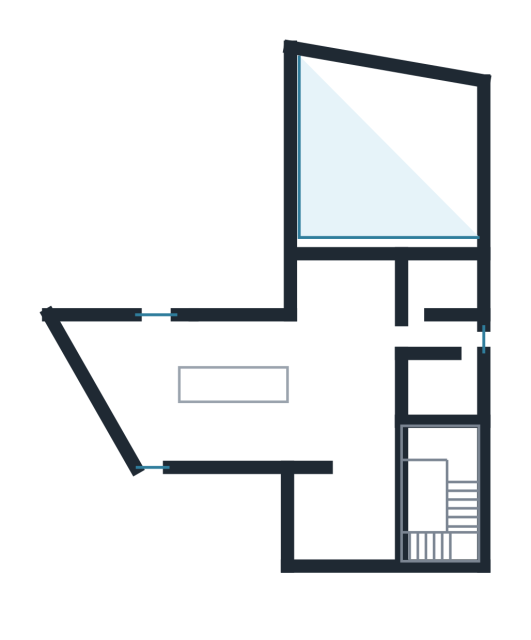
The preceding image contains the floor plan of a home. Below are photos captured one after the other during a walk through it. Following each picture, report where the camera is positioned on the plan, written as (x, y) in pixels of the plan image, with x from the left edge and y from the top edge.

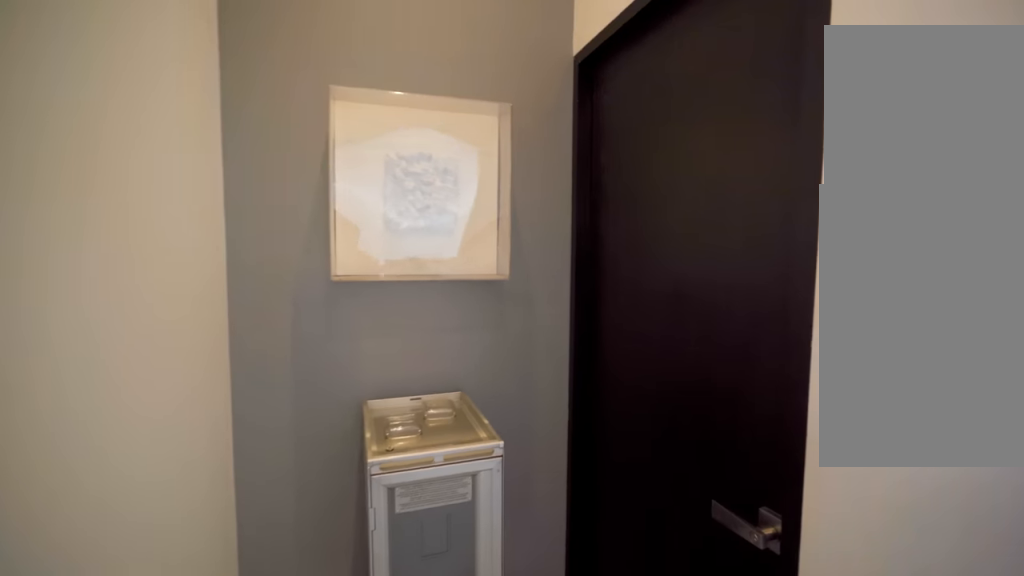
(416, 329)
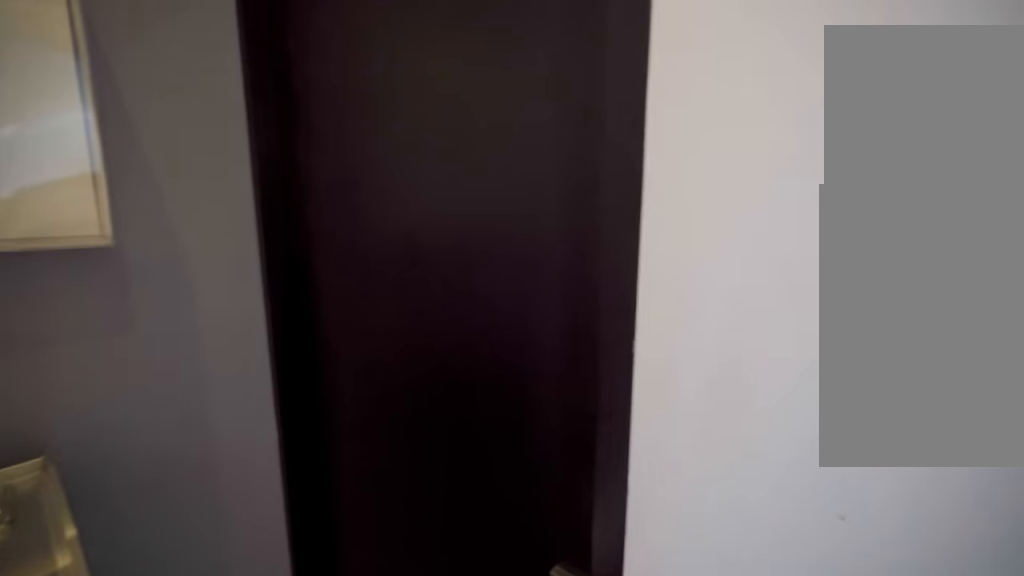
(449, 333)
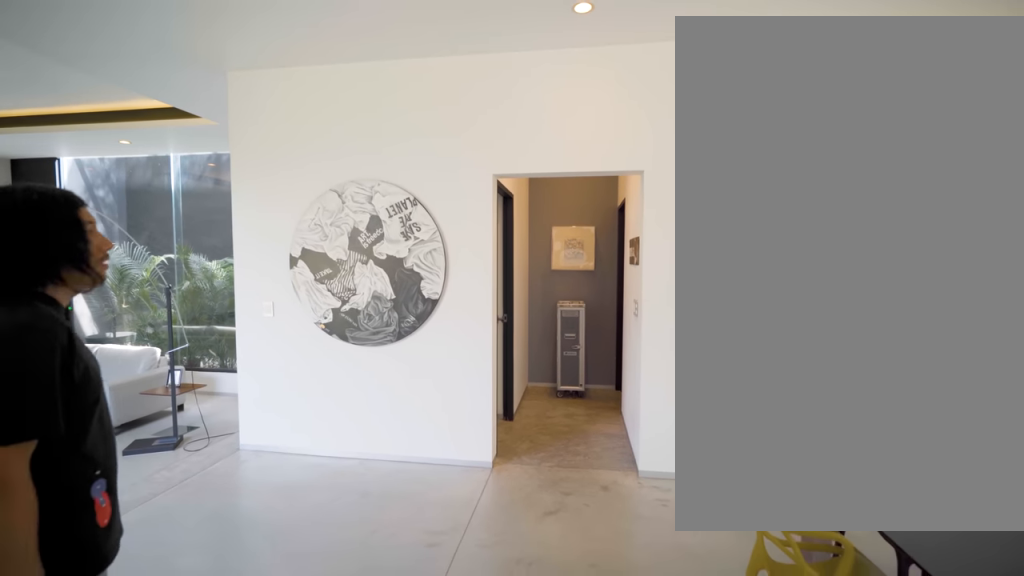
(363, 334)
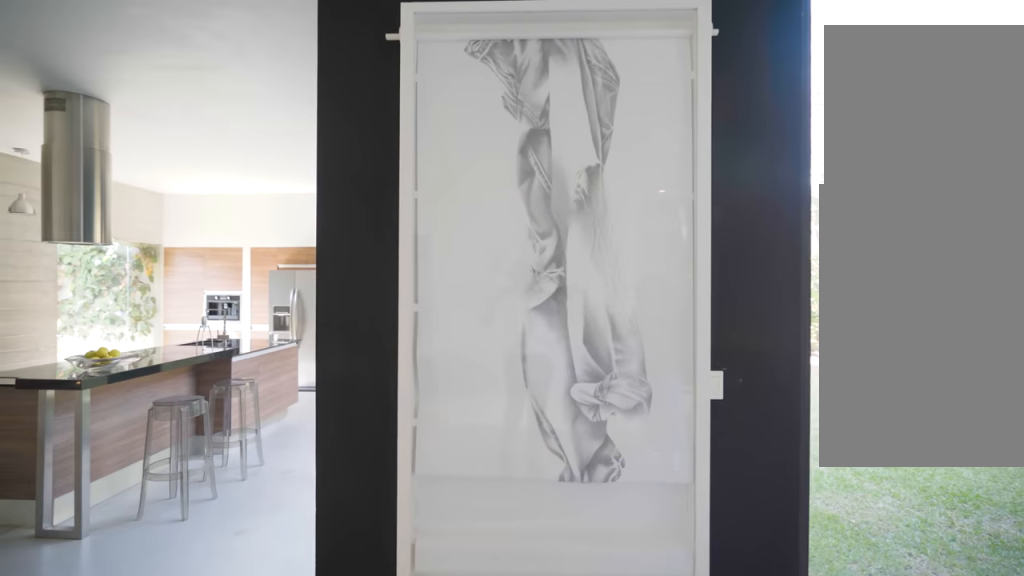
(365, 315)
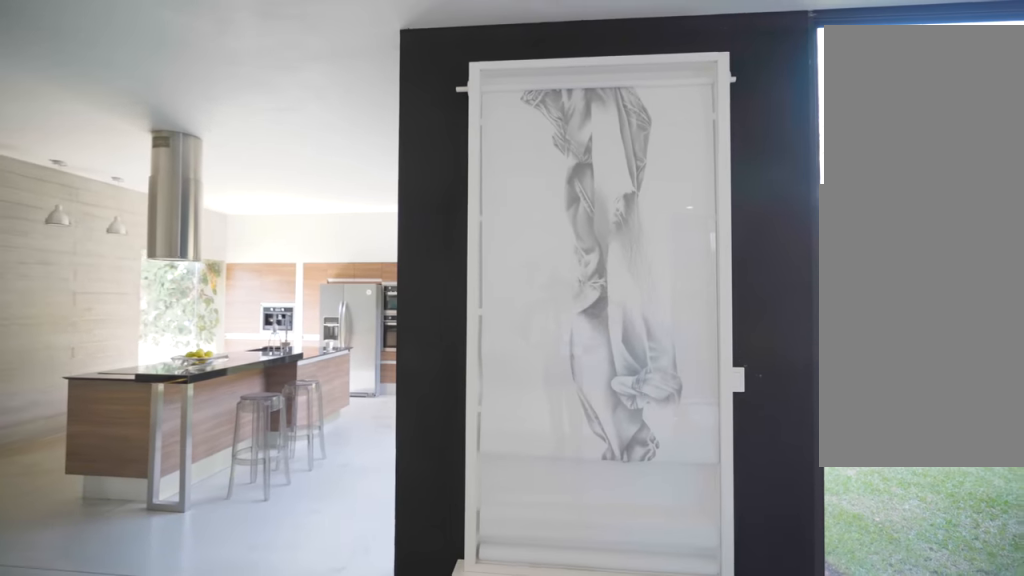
(336, 298)
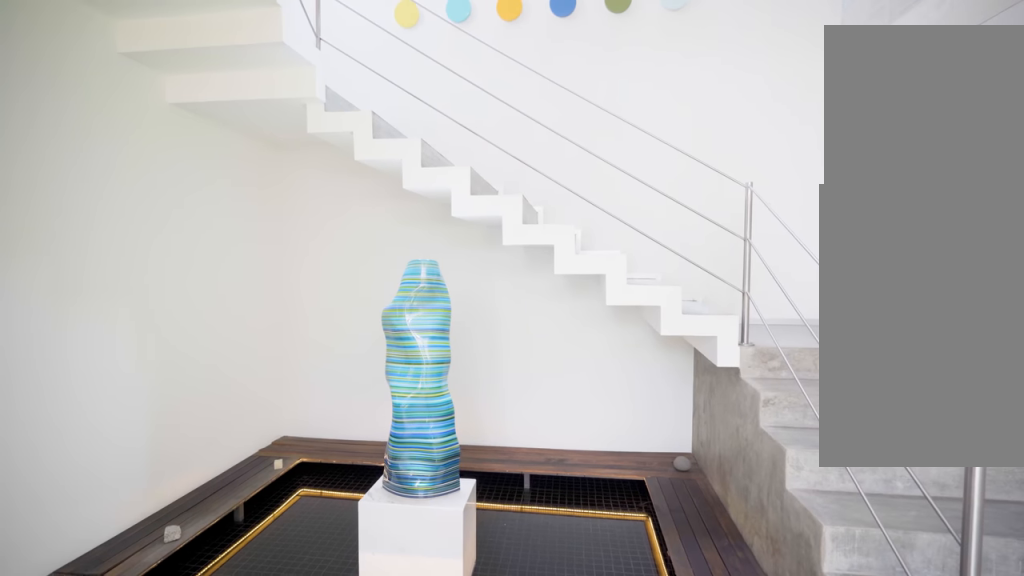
(346, 444)
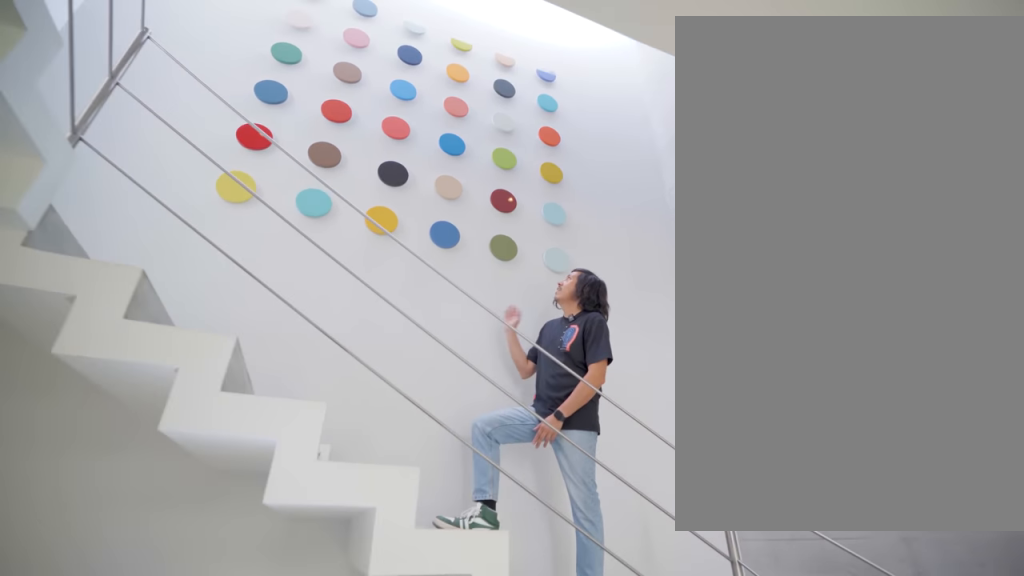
(376, 484)
